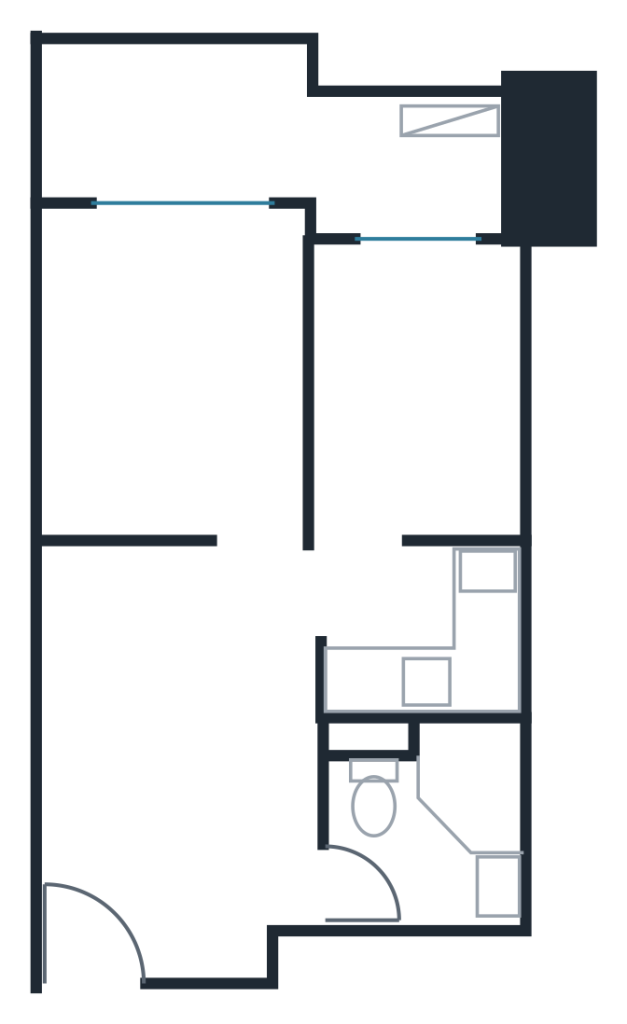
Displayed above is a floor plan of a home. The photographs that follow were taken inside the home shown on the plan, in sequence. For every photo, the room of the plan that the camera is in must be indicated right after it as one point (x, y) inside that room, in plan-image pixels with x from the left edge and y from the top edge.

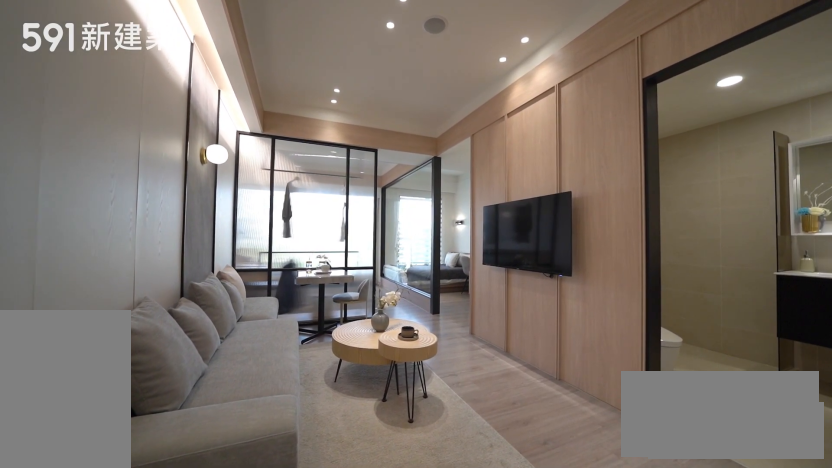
(169, 761)
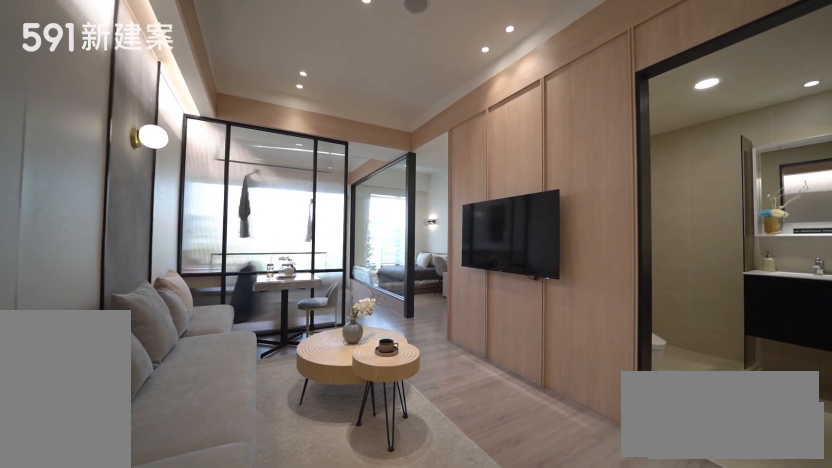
(169, 761)
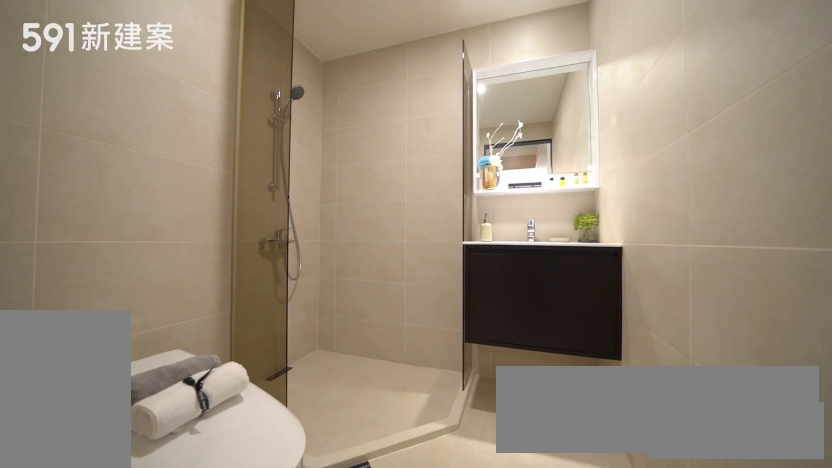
(428, 824)
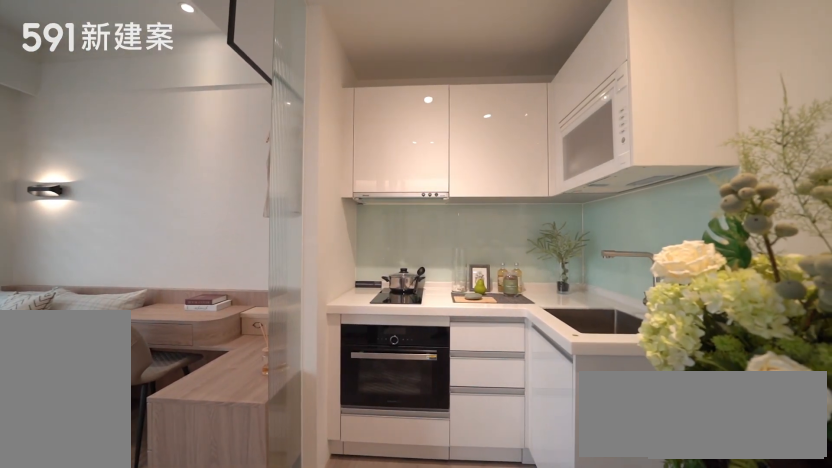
(425, 632)
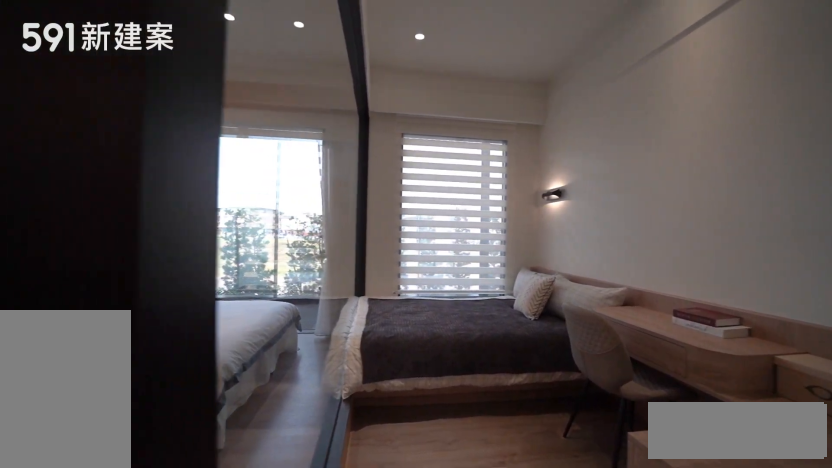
(423, 388)
